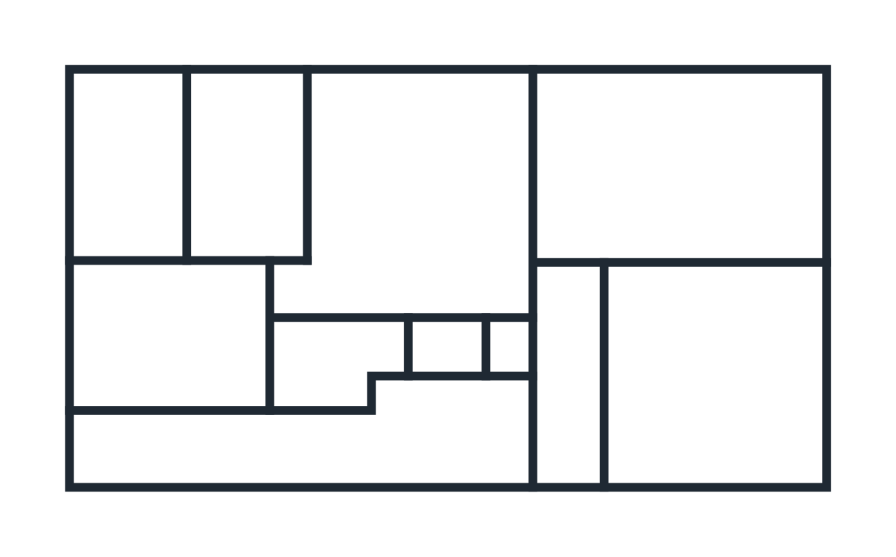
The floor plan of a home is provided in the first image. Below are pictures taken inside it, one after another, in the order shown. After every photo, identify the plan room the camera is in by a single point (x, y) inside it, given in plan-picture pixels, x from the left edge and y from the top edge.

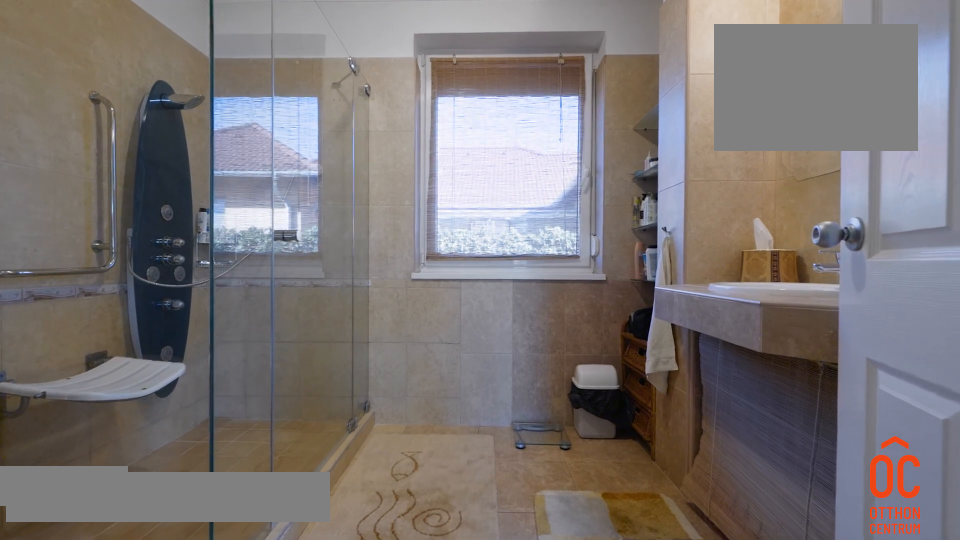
(341, 351)
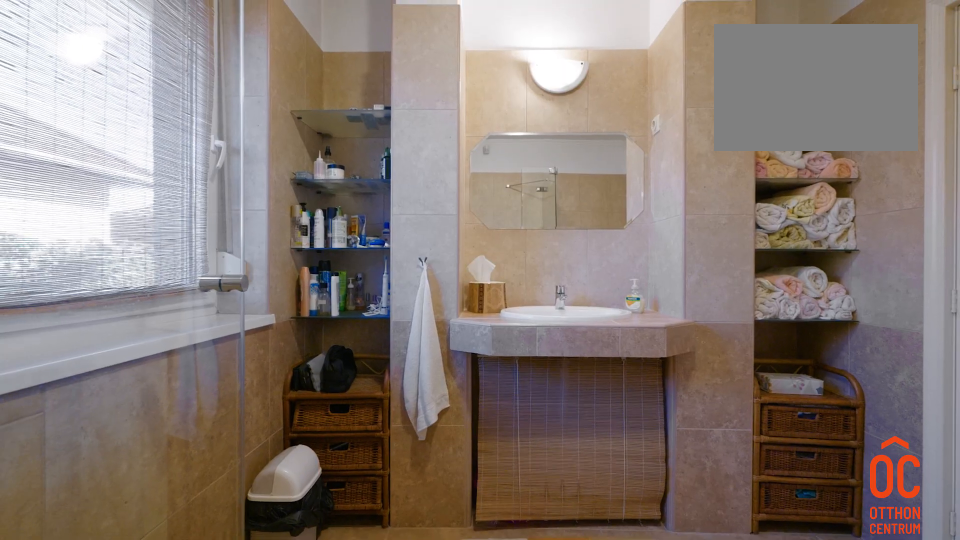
(341, 351)
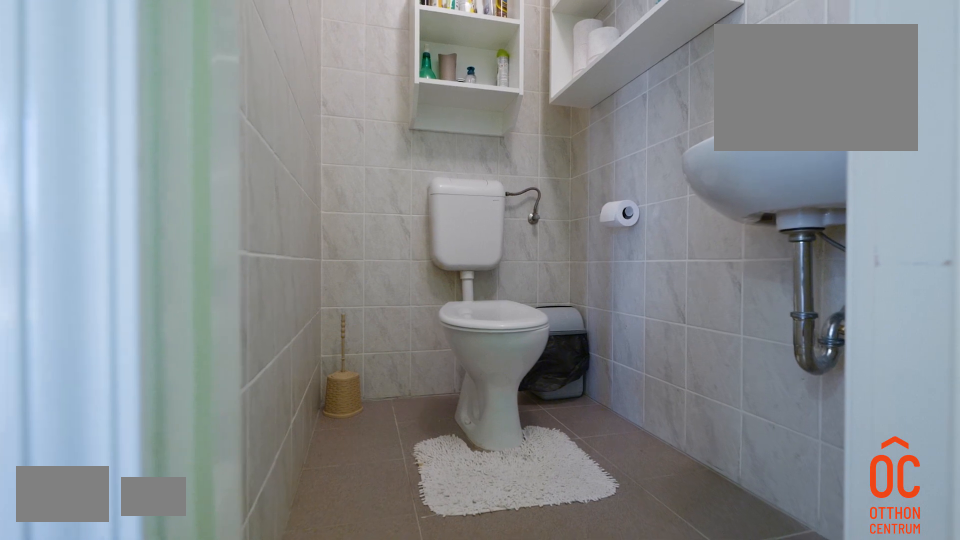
(428, 351)
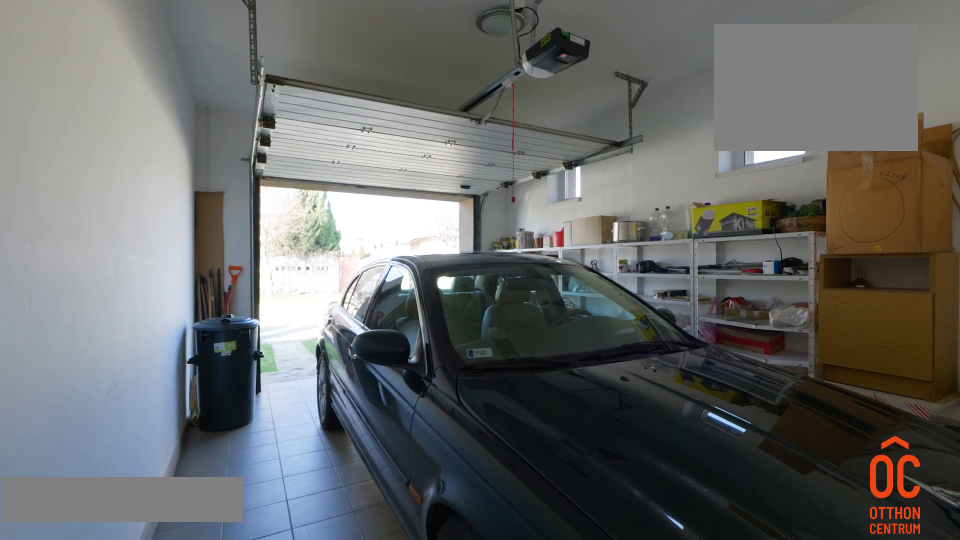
(683, 351)
